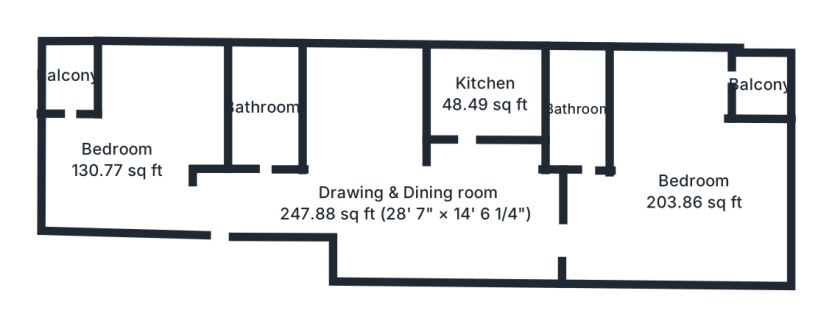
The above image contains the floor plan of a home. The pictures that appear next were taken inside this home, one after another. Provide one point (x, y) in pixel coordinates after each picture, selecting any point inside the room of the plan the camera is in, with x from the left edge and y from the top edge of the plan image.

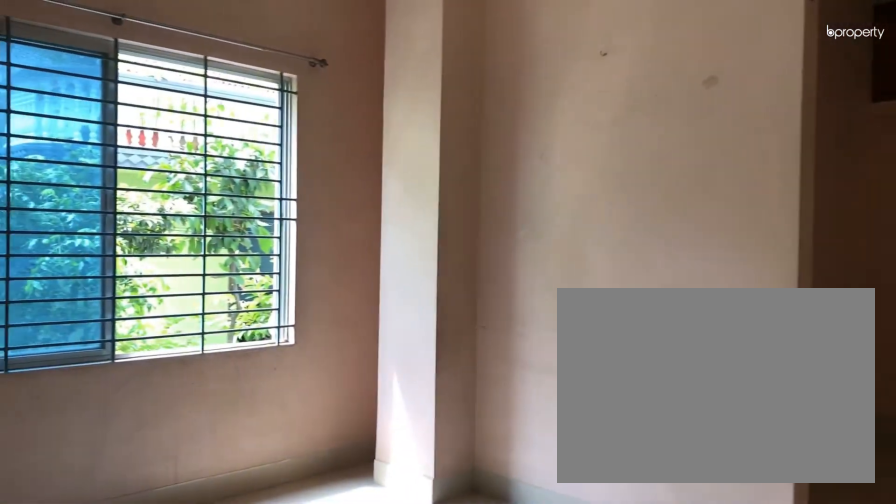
(410, 205)
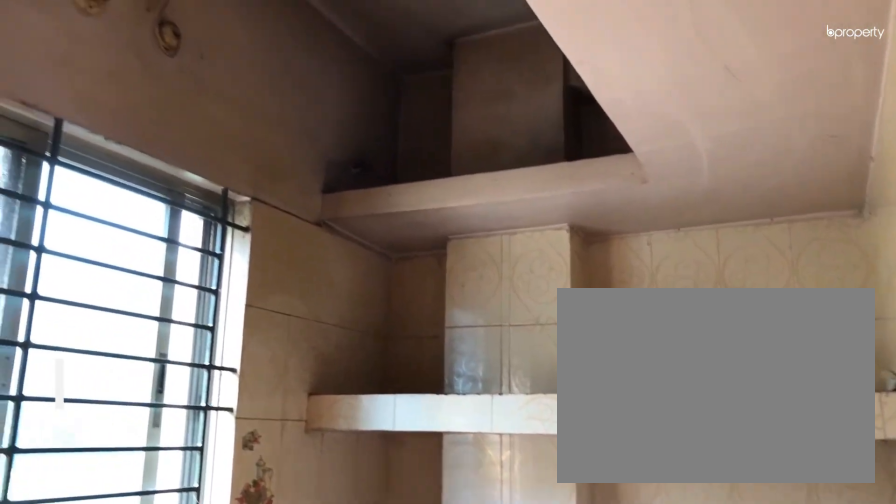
(486, 95)
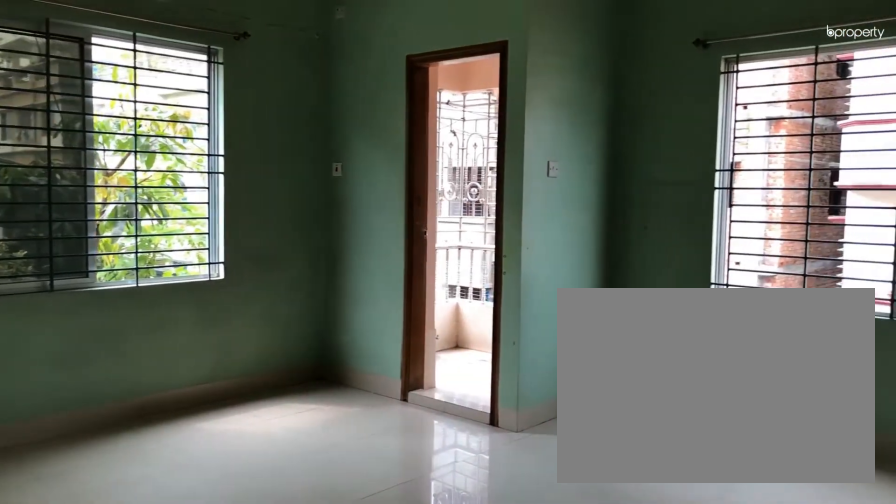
(691, 190)
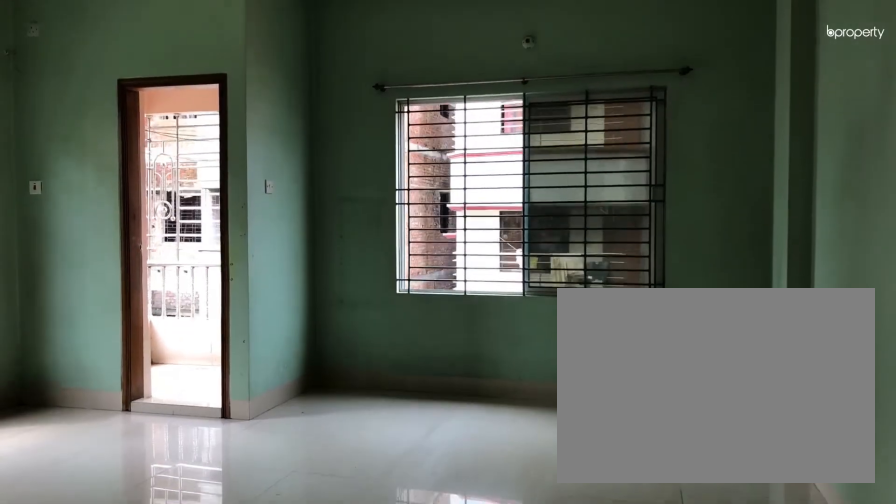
(691, 190)
